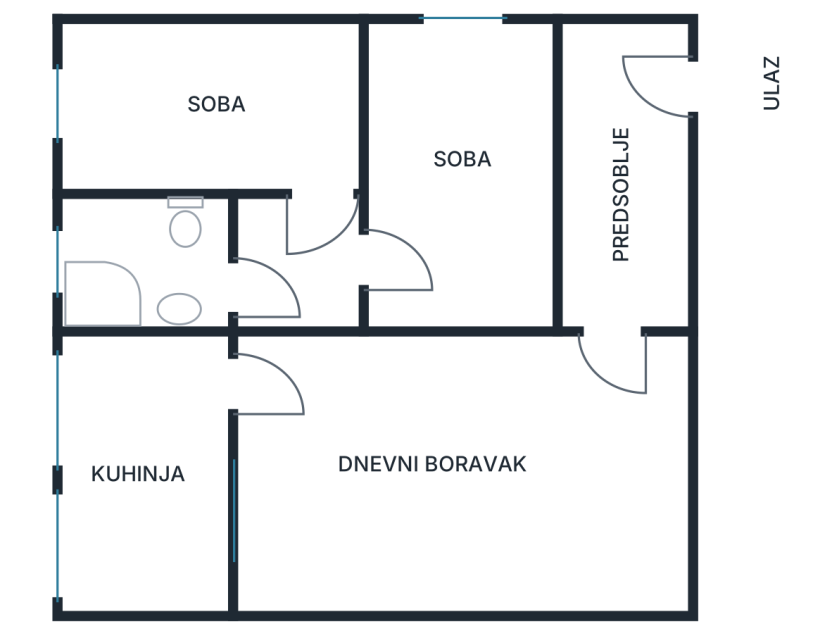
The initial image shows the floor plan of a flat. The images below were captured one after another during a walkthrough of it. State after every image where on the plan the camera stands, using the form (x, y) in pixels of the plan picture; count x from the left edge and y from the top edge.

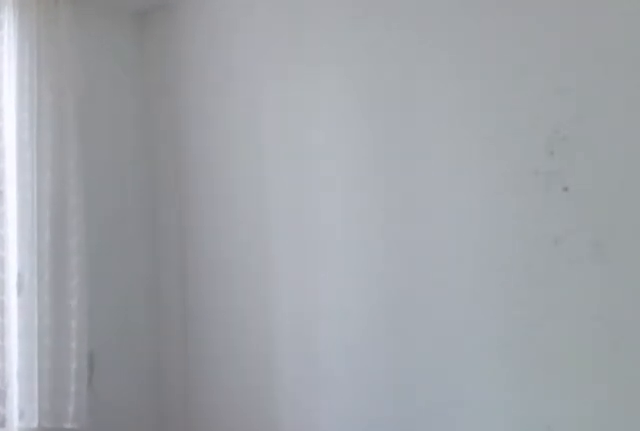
(253, 143)
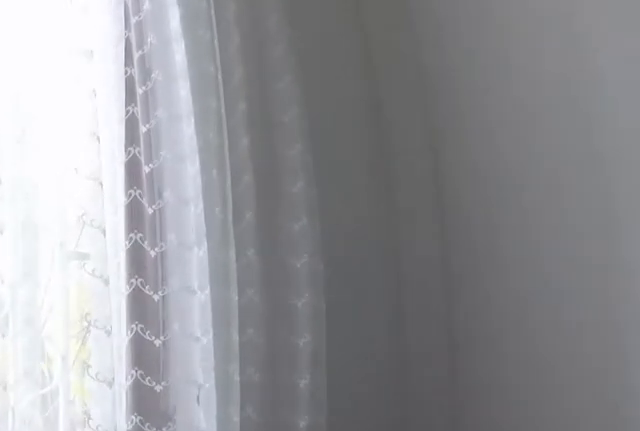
(157, 133)
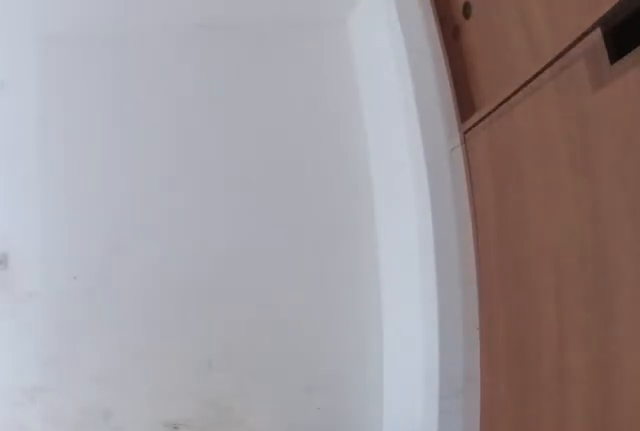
(338, 249)
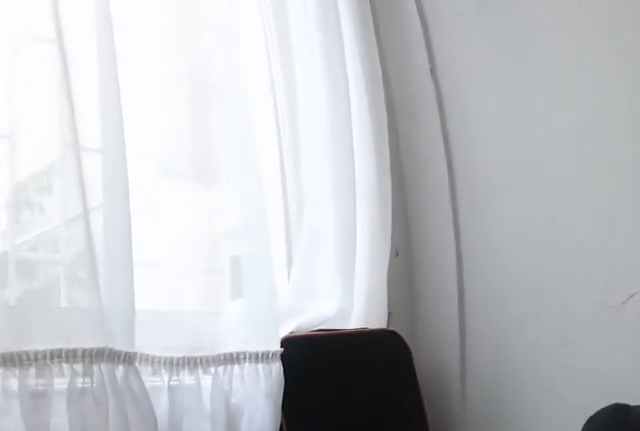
(447, 127)
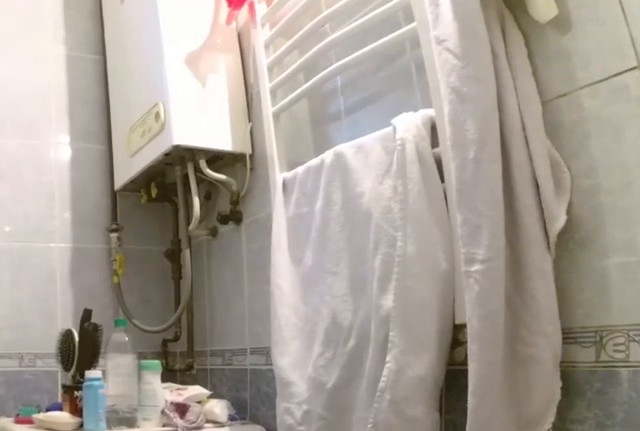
(248, 274)
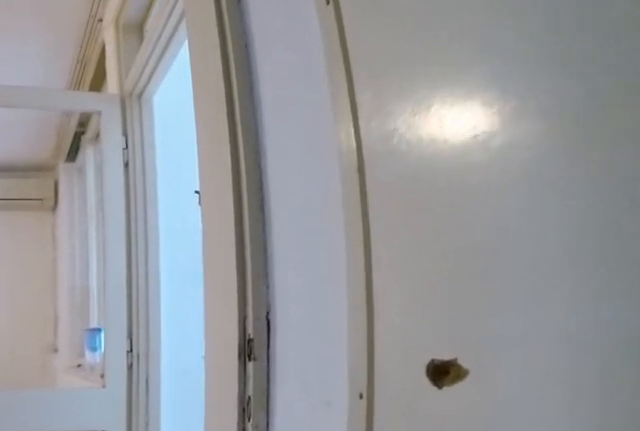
(302, 255)
